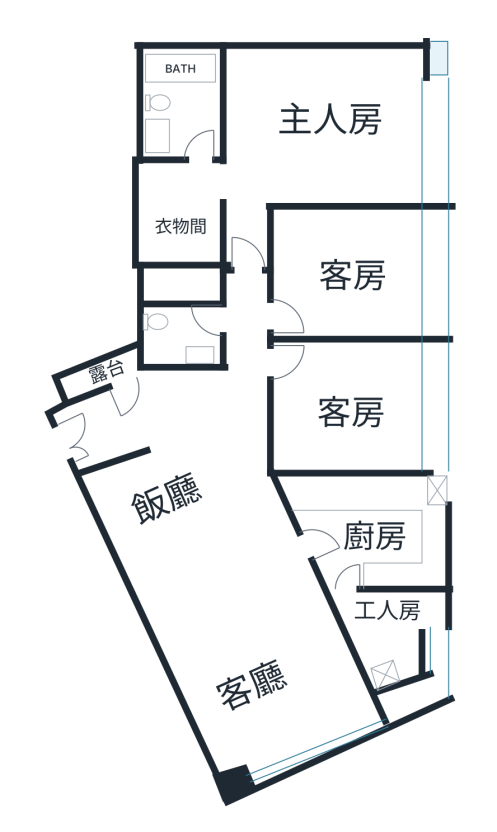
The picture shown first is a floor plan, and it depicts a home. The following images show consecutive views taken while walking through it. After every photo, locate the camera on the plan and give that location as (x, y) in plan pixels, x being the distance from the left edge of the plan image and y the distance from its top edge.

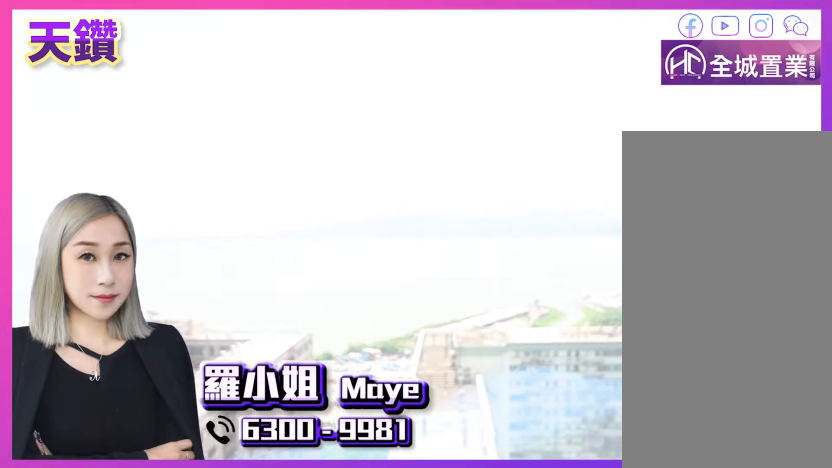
(330, 714)
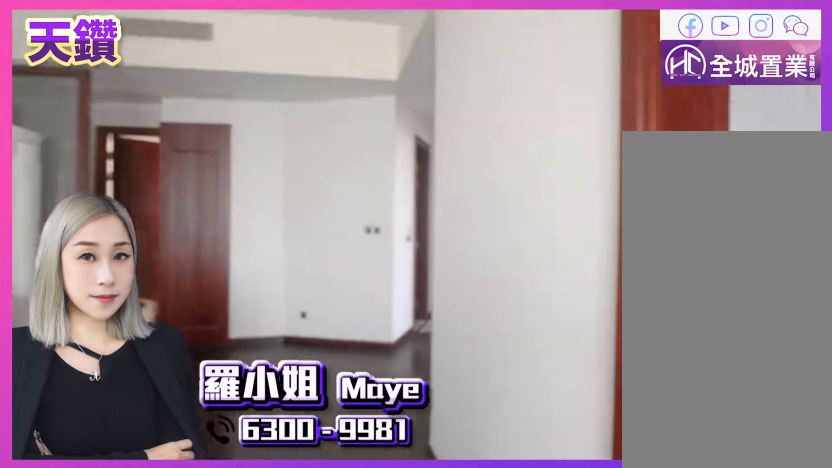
(293, 589)
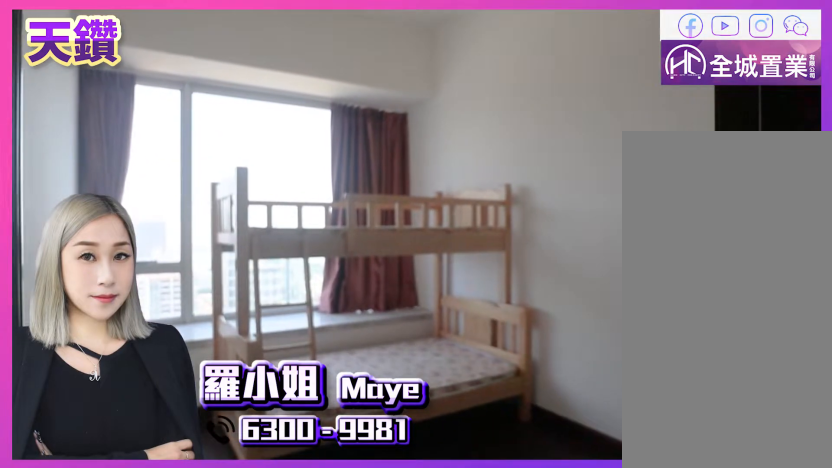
(279, 361)
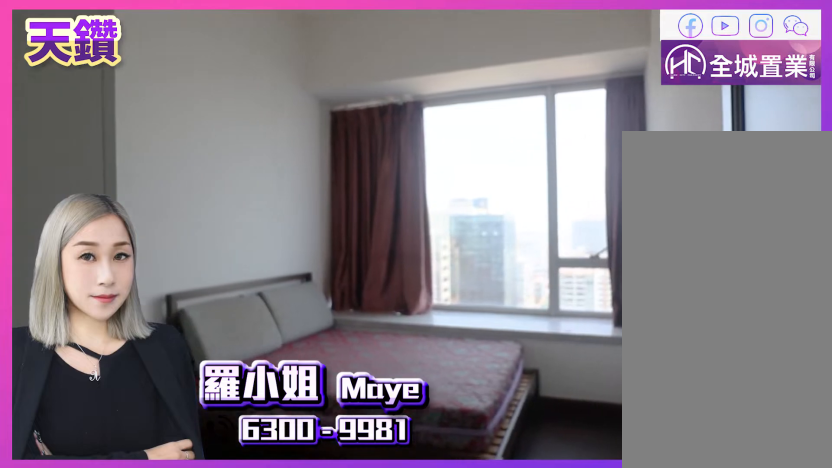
(269, 294)
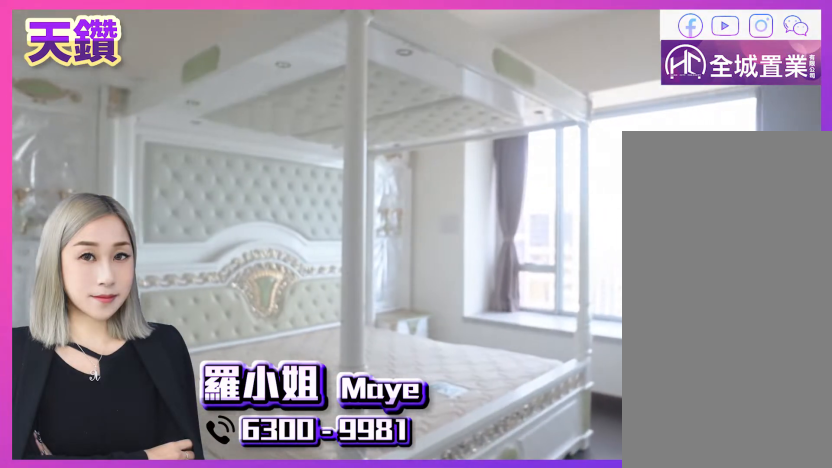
(249, 154)
